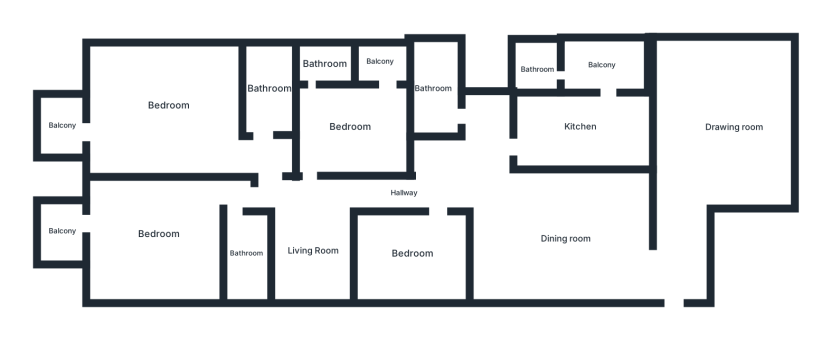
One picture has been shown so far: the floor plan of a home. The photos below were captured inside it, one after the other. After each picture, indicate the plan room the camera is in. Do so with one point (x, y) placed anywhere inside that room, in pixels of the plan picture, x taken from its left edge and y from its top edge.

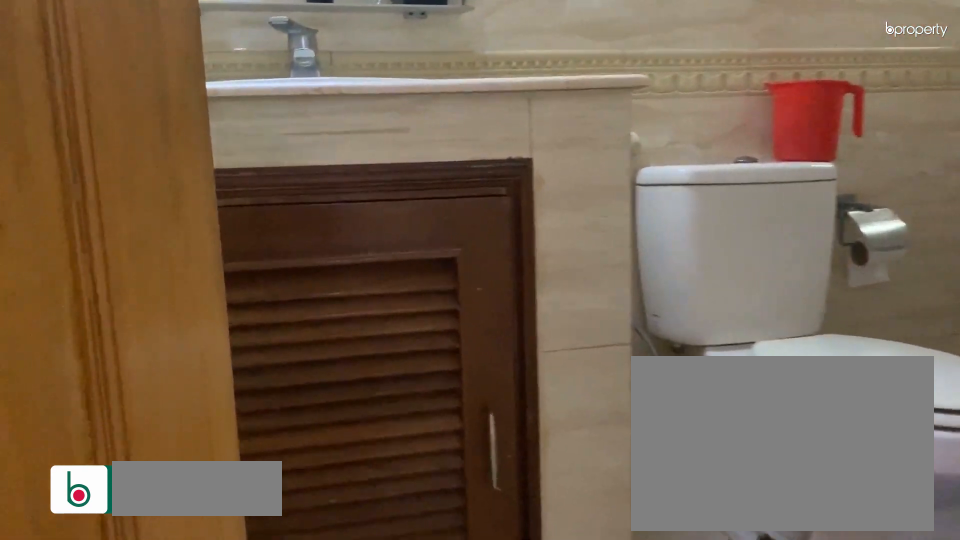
(435, 89)
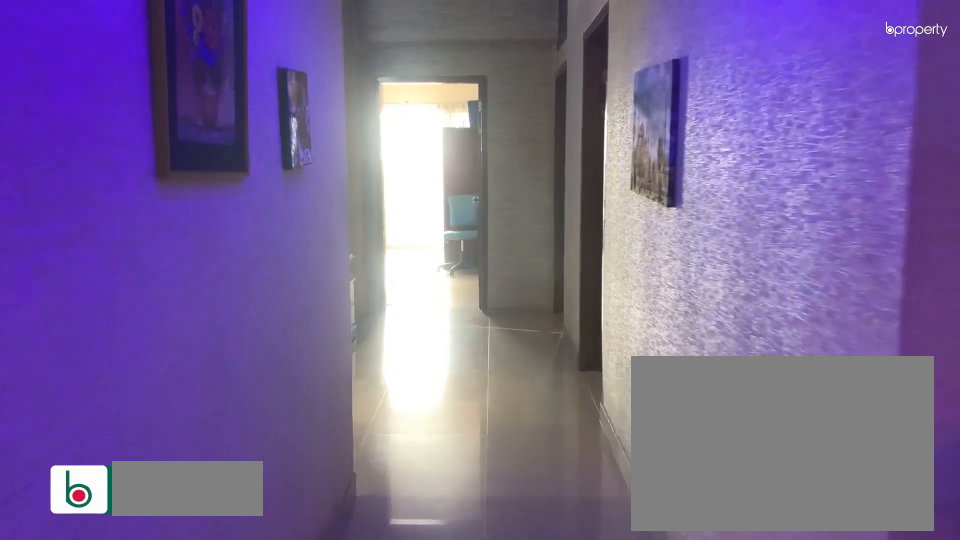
(404, 193)
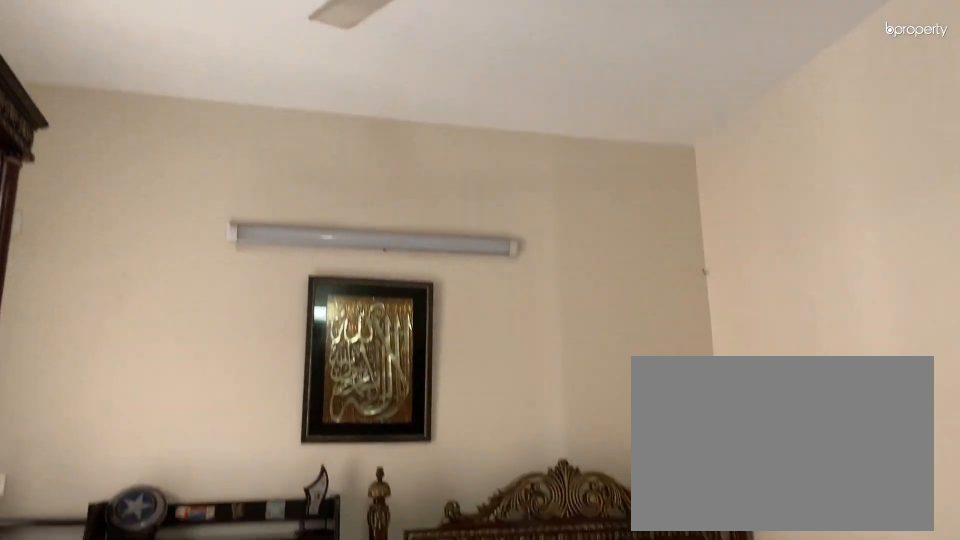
(351, 126)
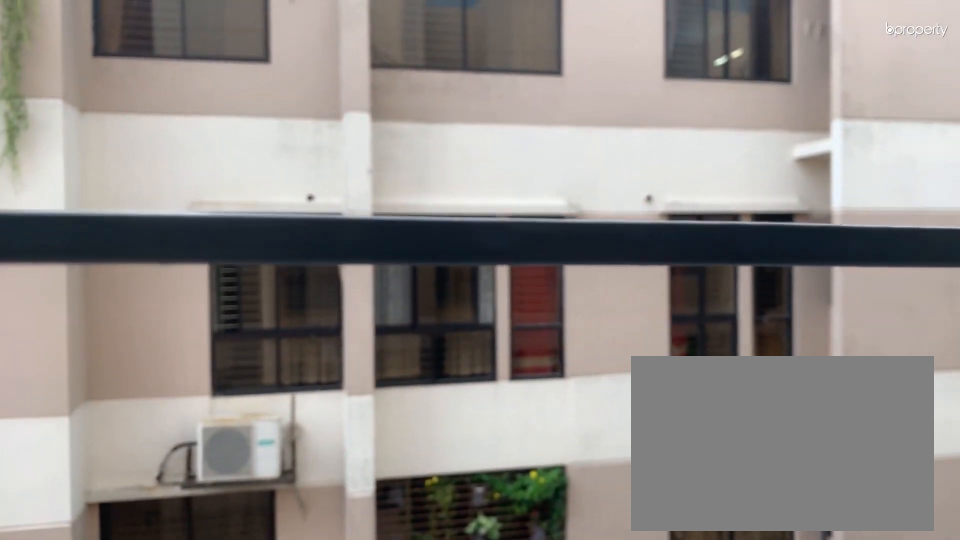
(379, 62)
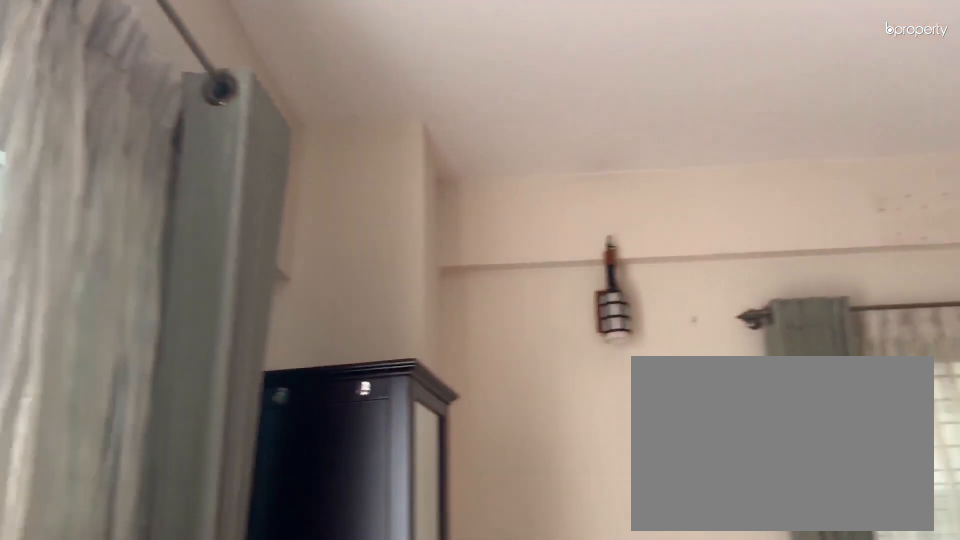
(167, 104)
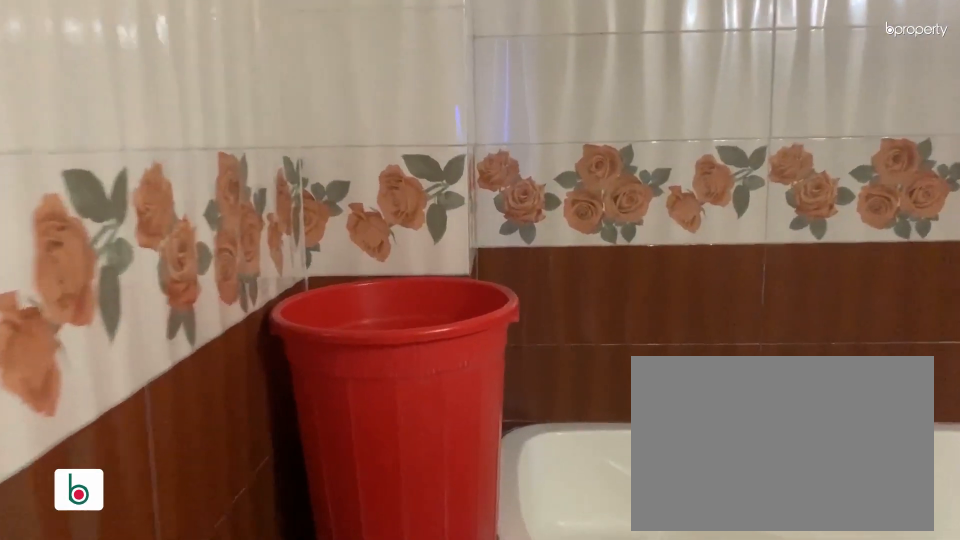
(268, 89)
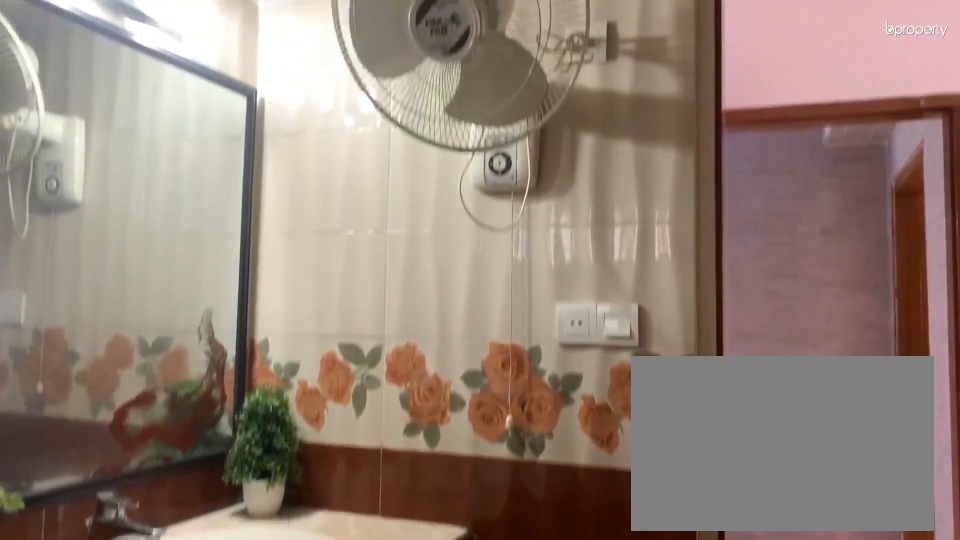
(268, 89)
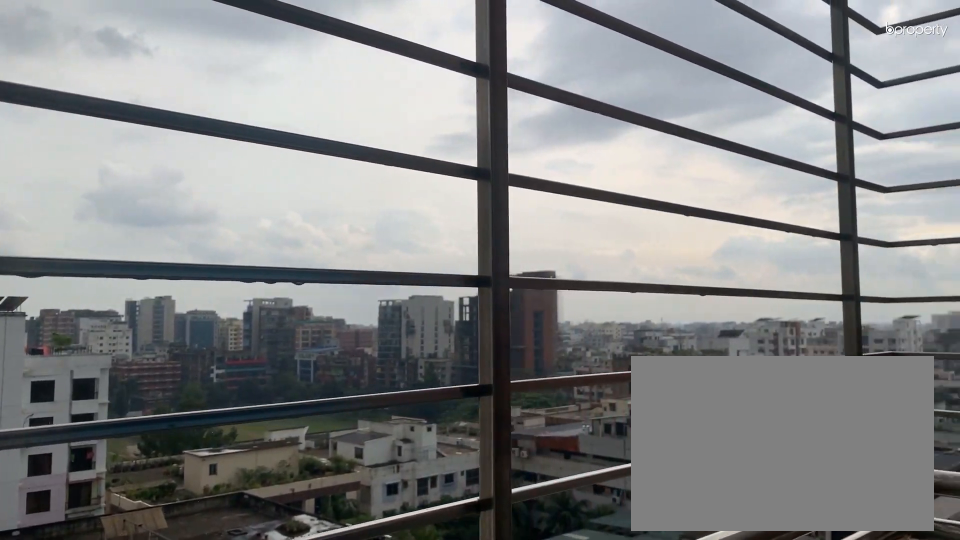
(61, 124)
